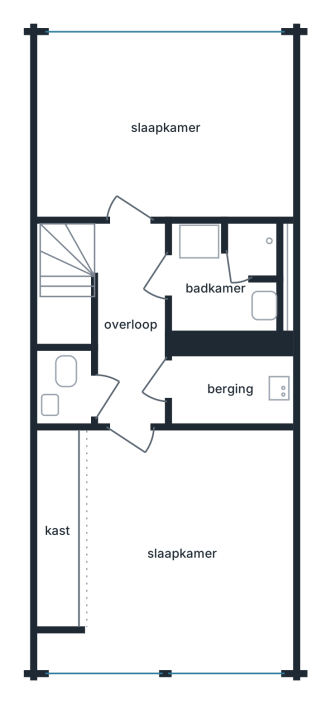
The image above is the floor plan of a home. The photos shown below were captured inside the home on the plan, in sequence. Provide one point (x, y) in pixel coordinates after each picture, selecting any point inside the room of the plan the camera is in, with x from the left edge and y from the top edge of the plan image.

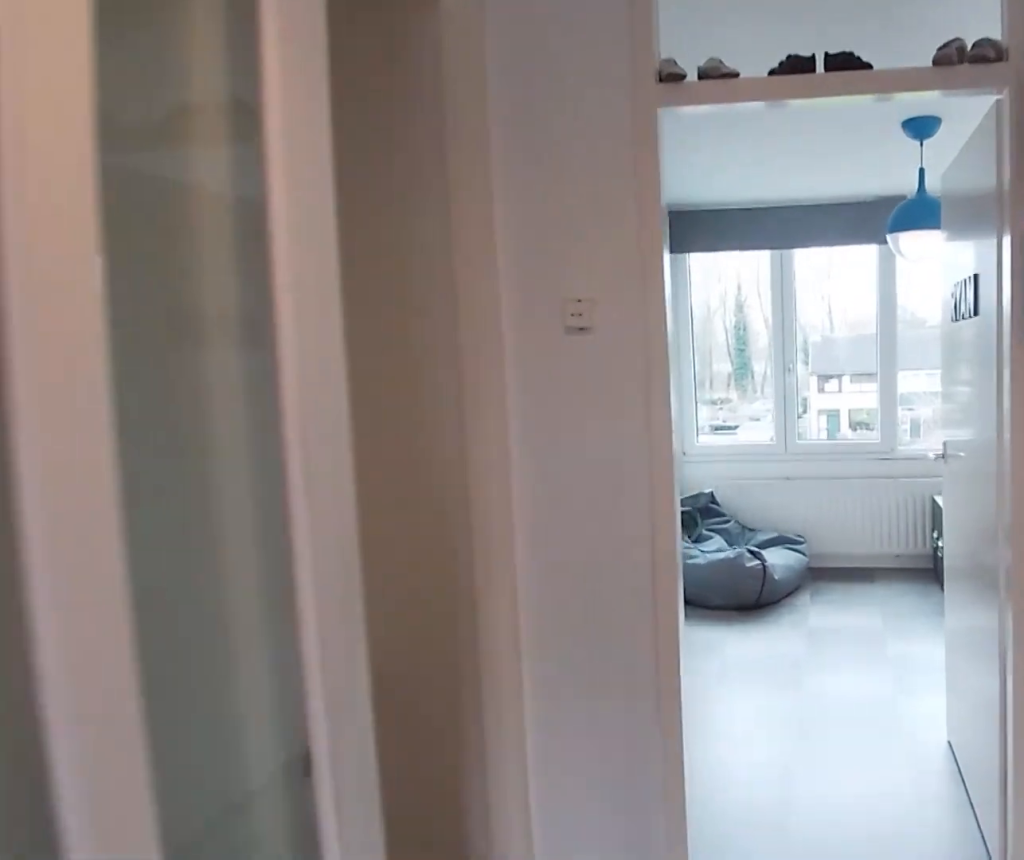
(122, 287)
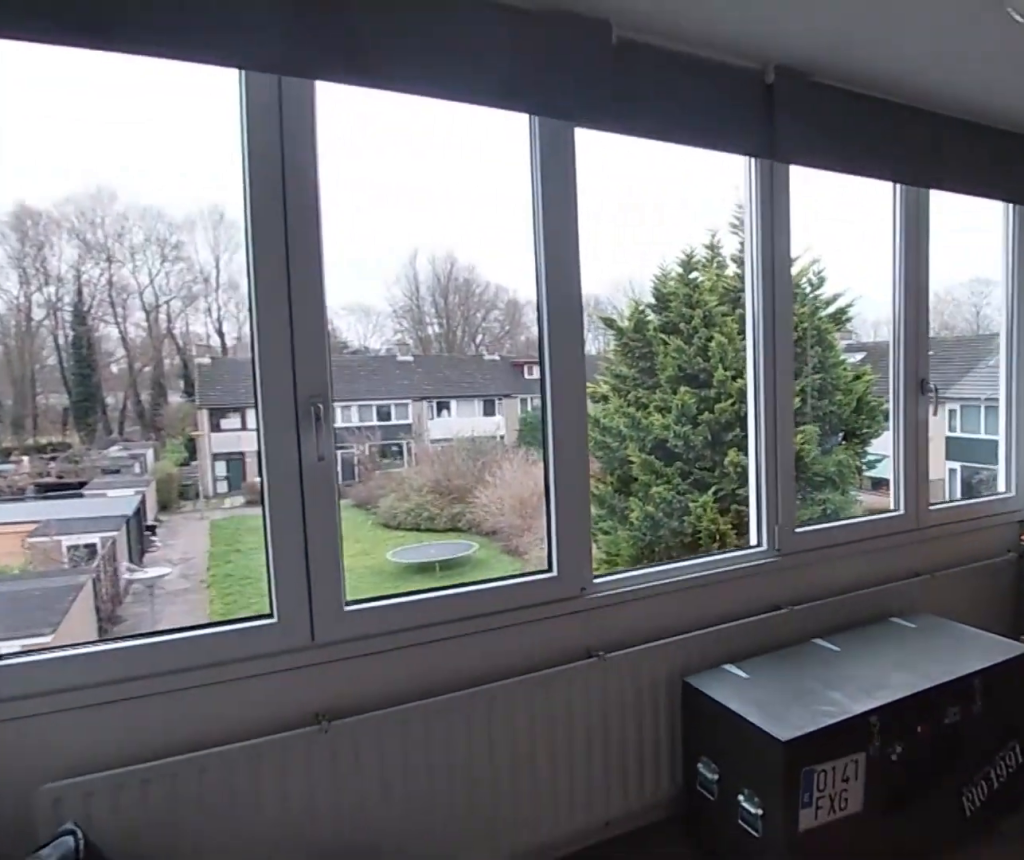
(165, 126)
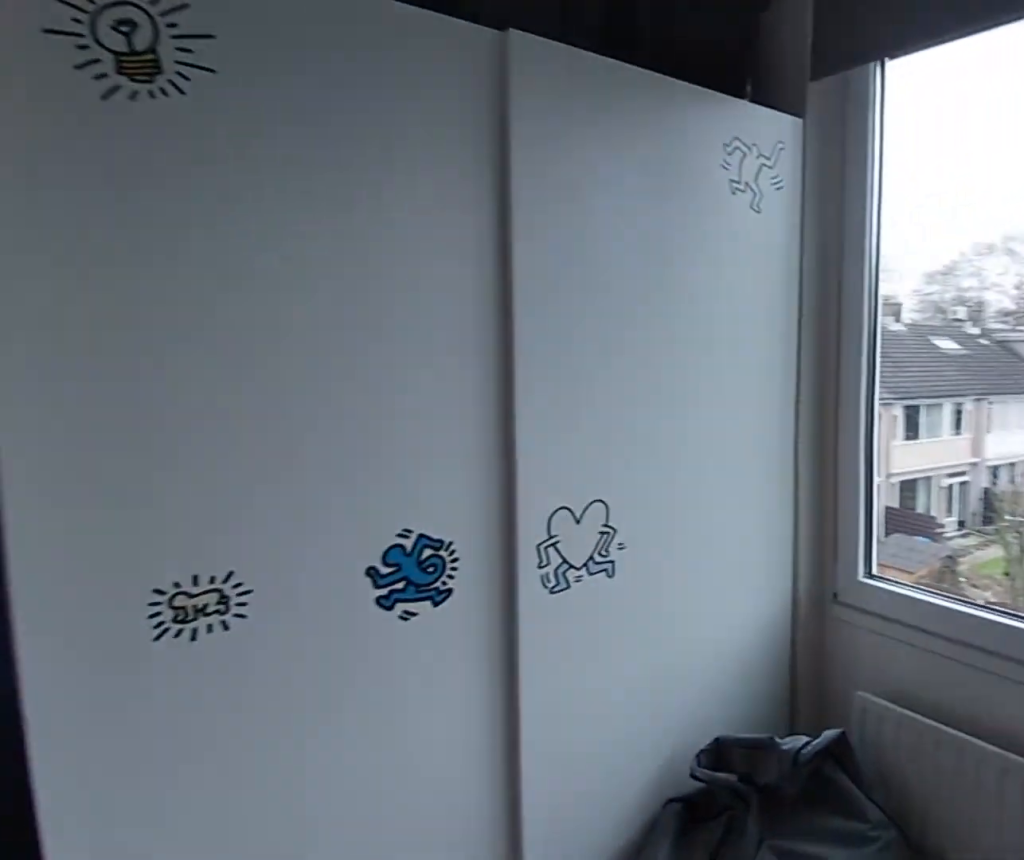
(165, 126)
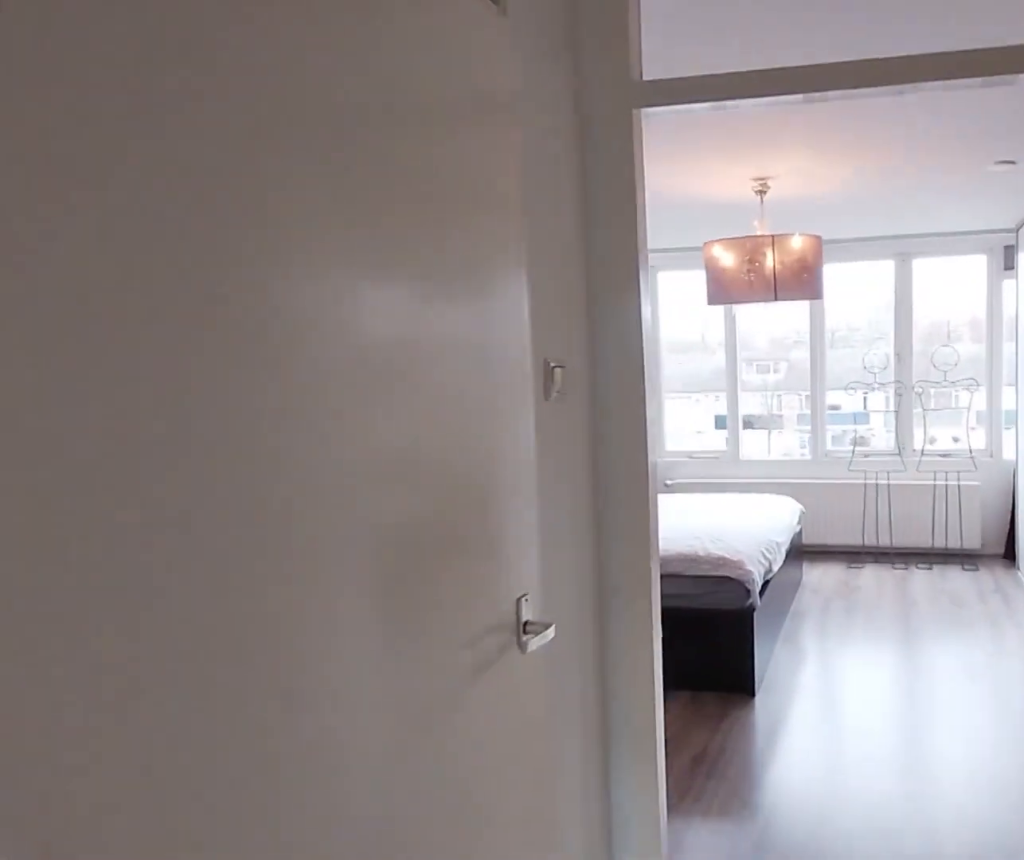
(121, 288)
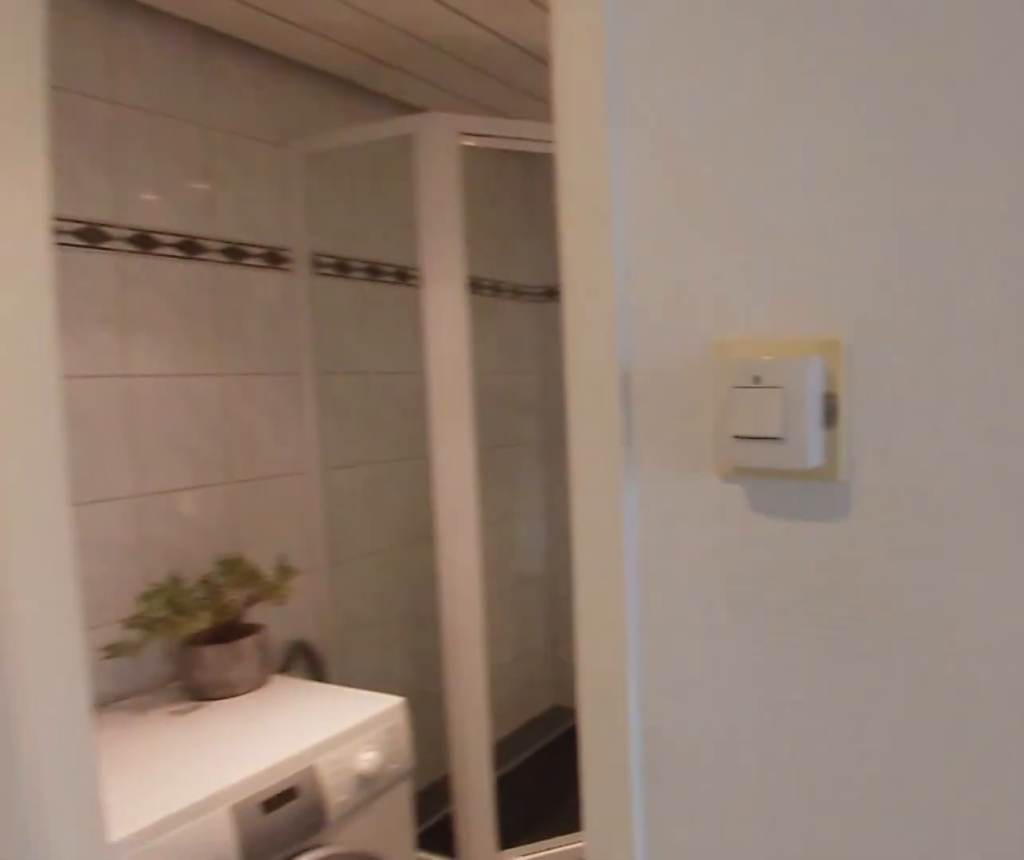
(121, 288)
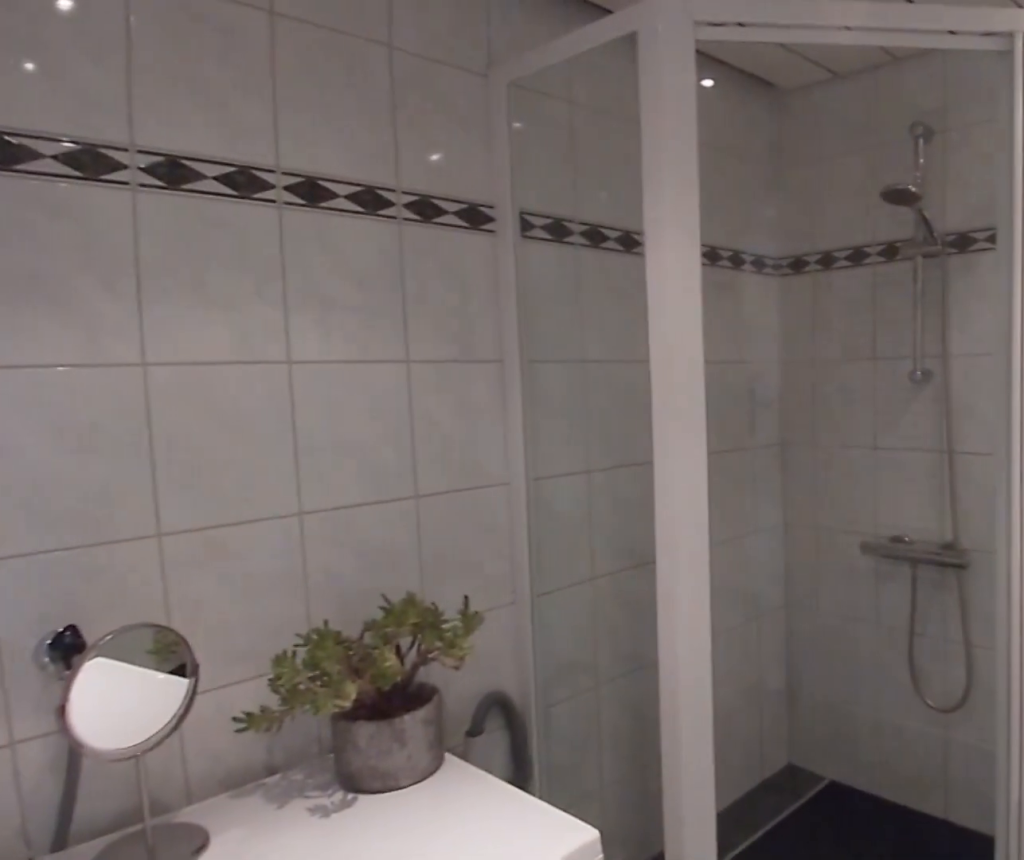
(224, 278)
